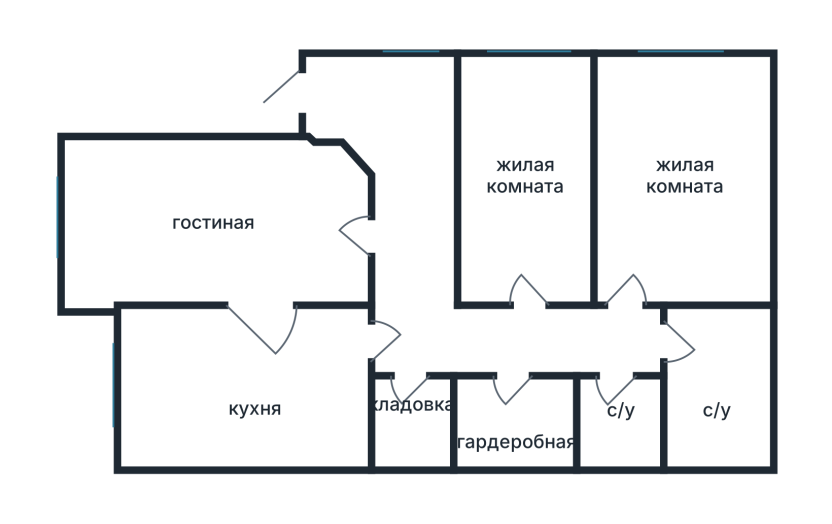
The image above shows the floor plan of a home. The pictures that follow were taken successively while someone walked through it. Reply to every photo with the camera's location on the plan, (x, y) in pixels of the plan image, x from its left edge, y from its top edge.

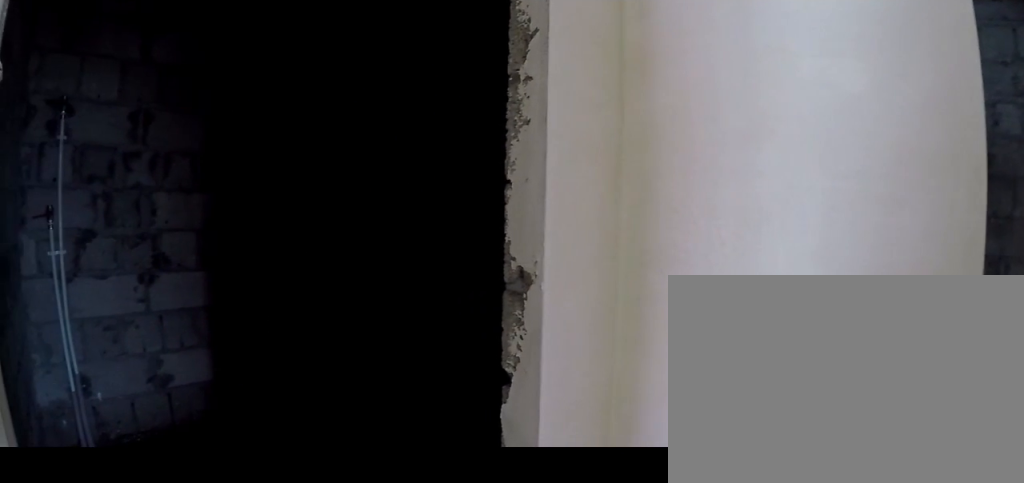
(624, 308)
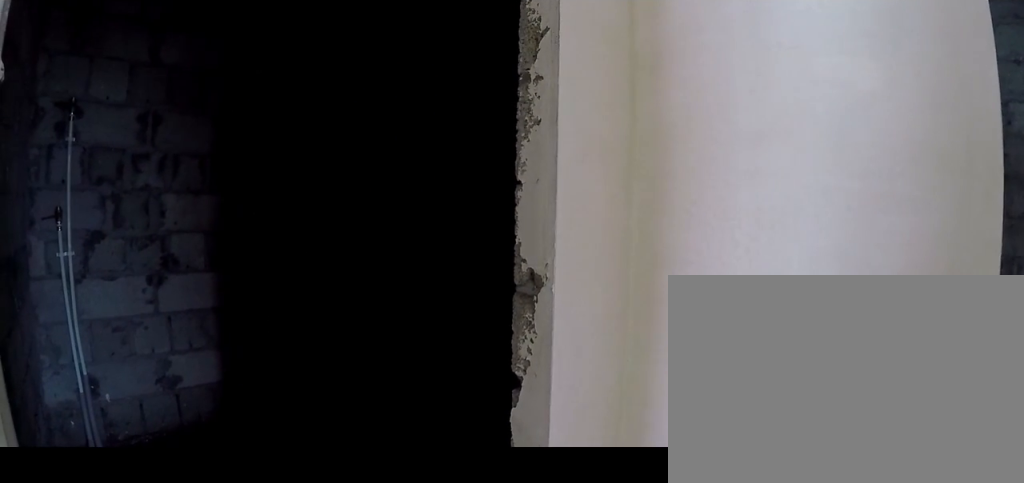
(623, 311)
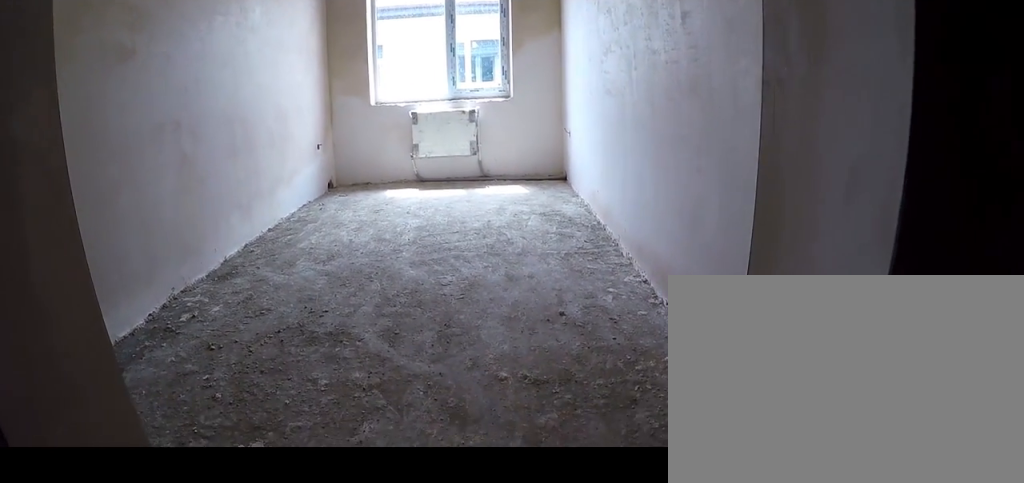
(531, 310)
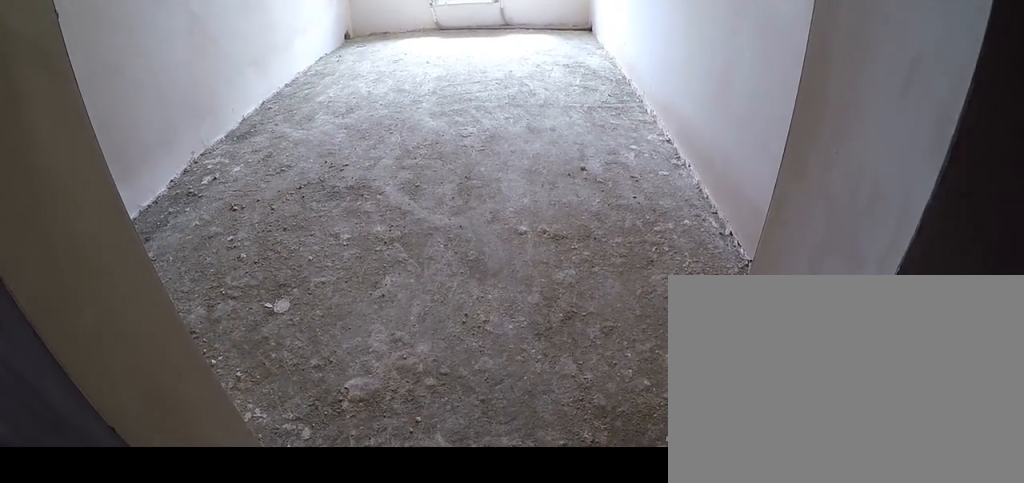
(531, 310)
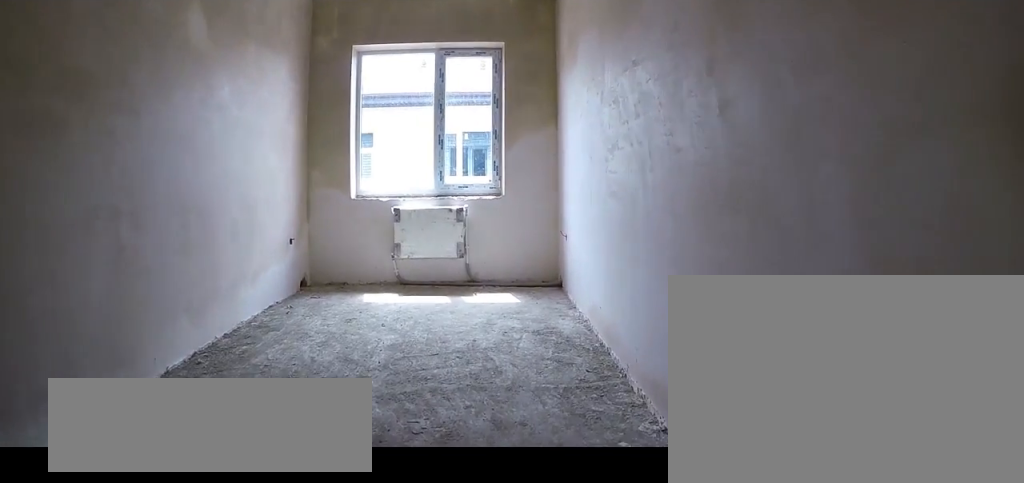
(532, 276)
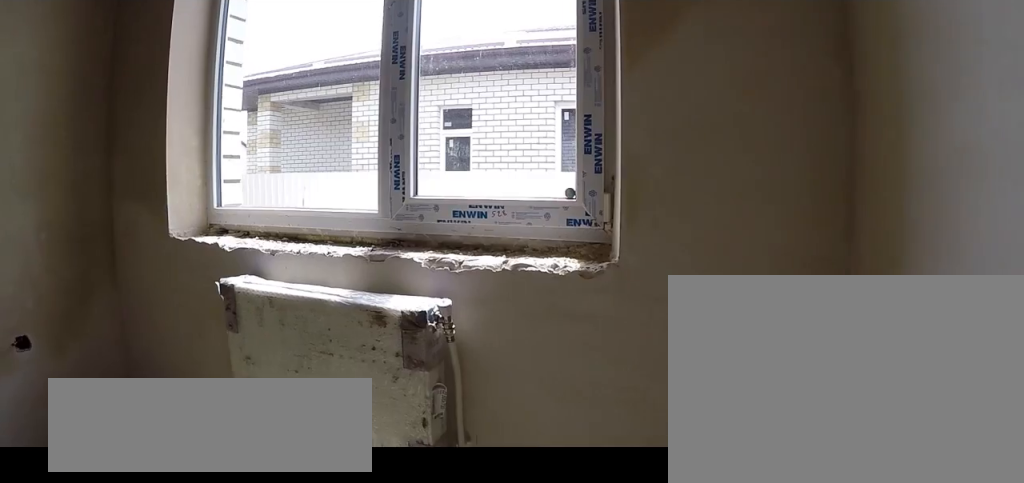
(562, 116)
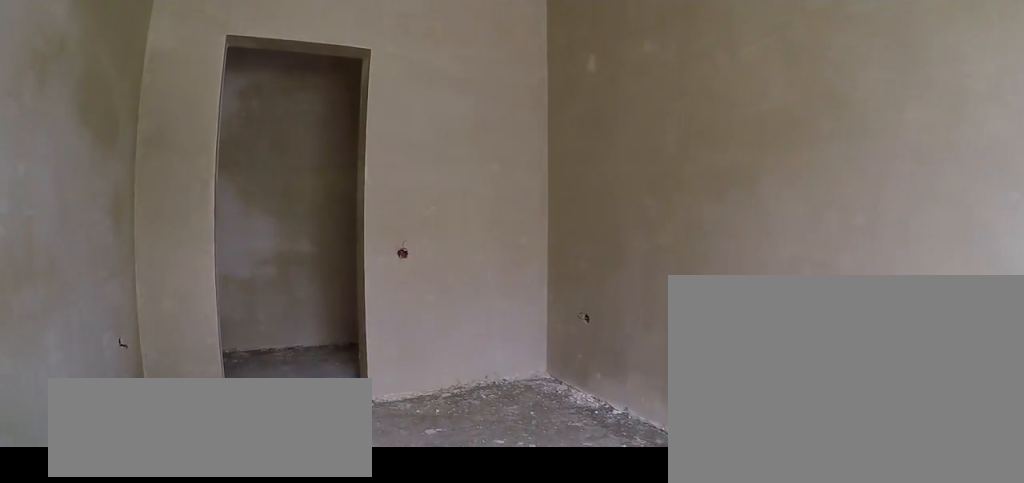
(544, 201)
